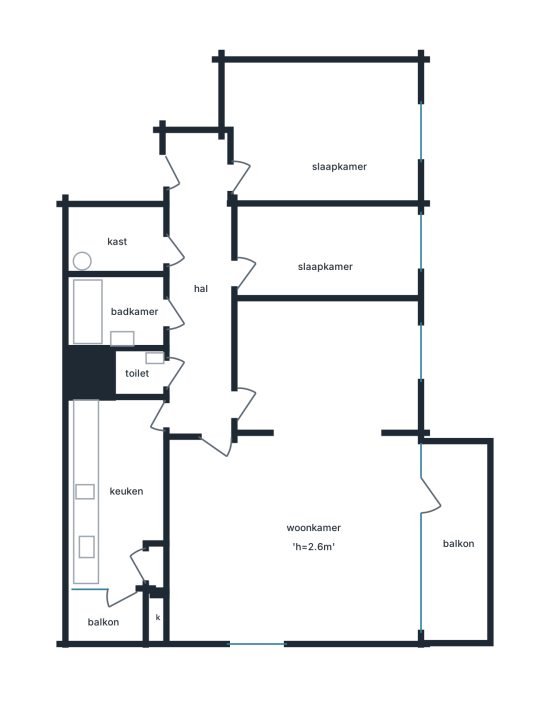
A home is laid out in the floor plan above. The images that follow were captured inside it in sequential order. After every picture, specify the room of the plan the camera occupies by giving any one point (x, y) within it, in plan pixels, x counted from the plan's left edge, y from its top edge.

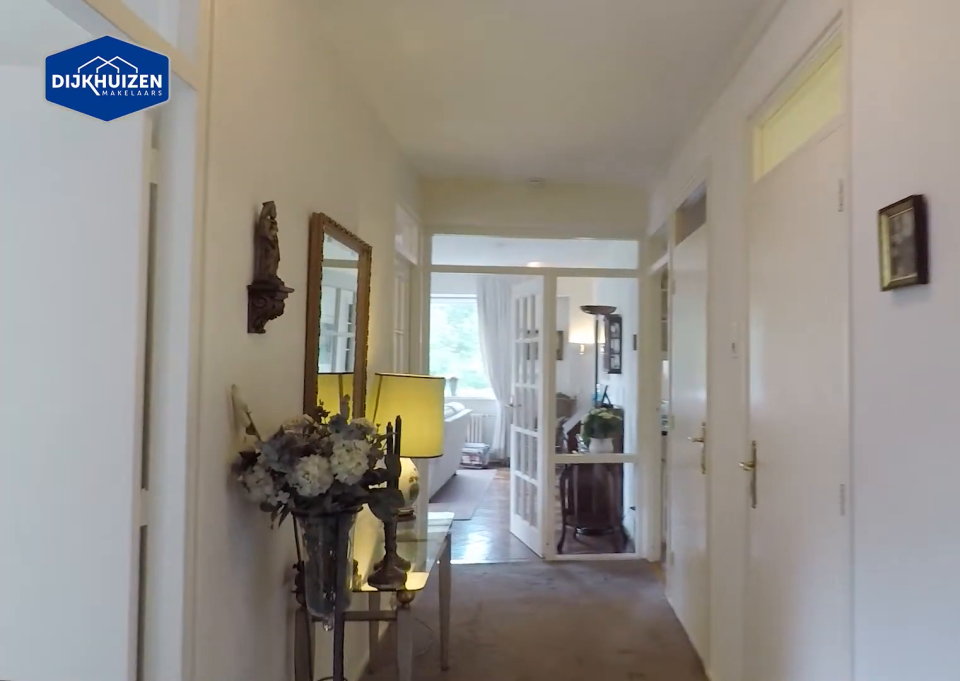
(200, 289)
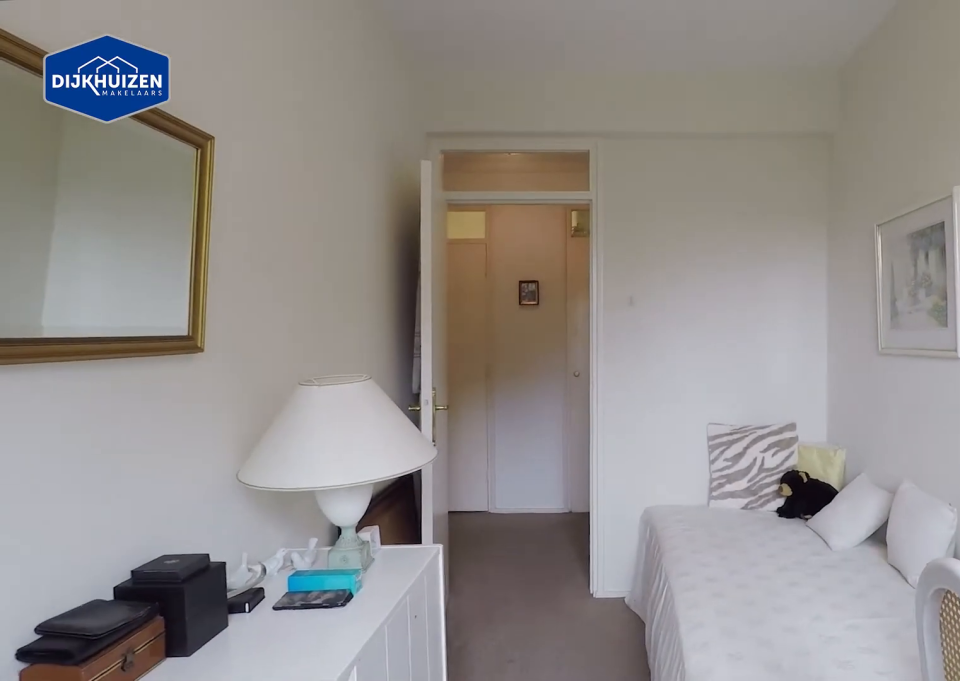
(326, 254)
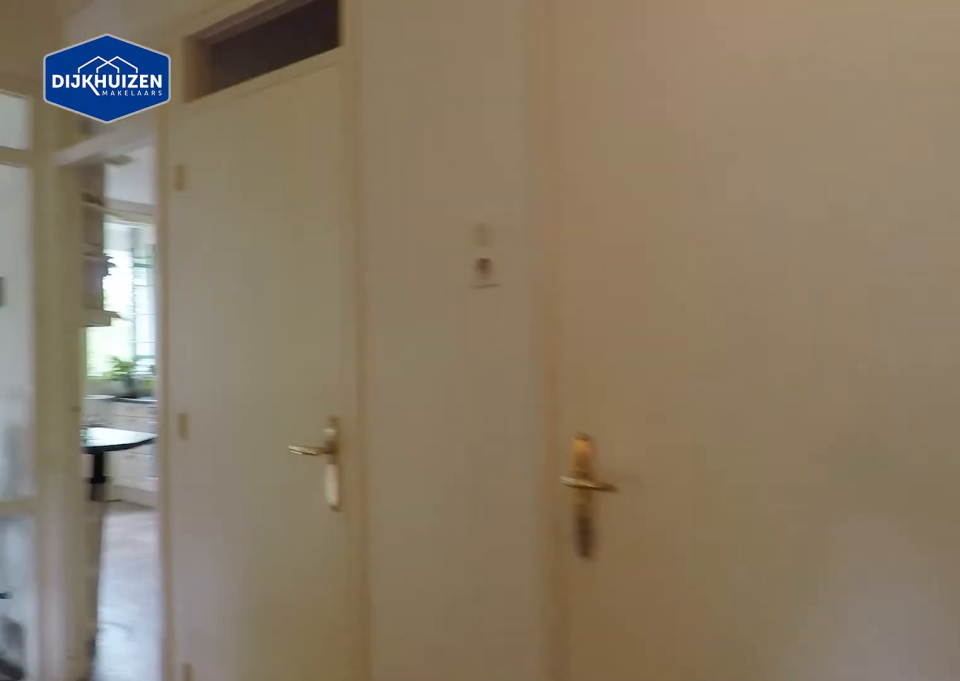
(200, 289)
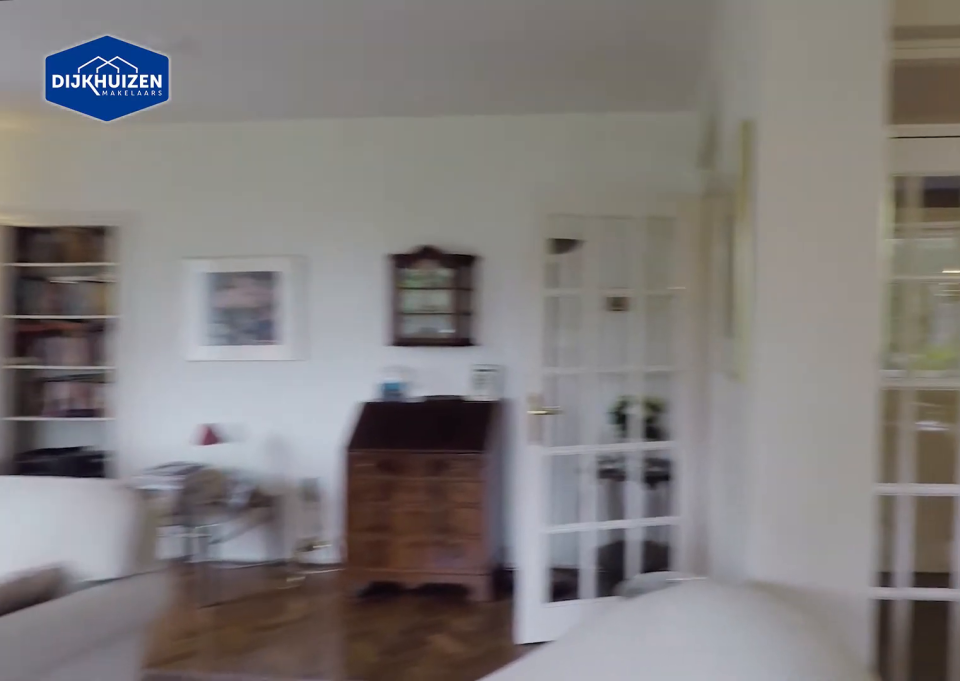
(302, 482)
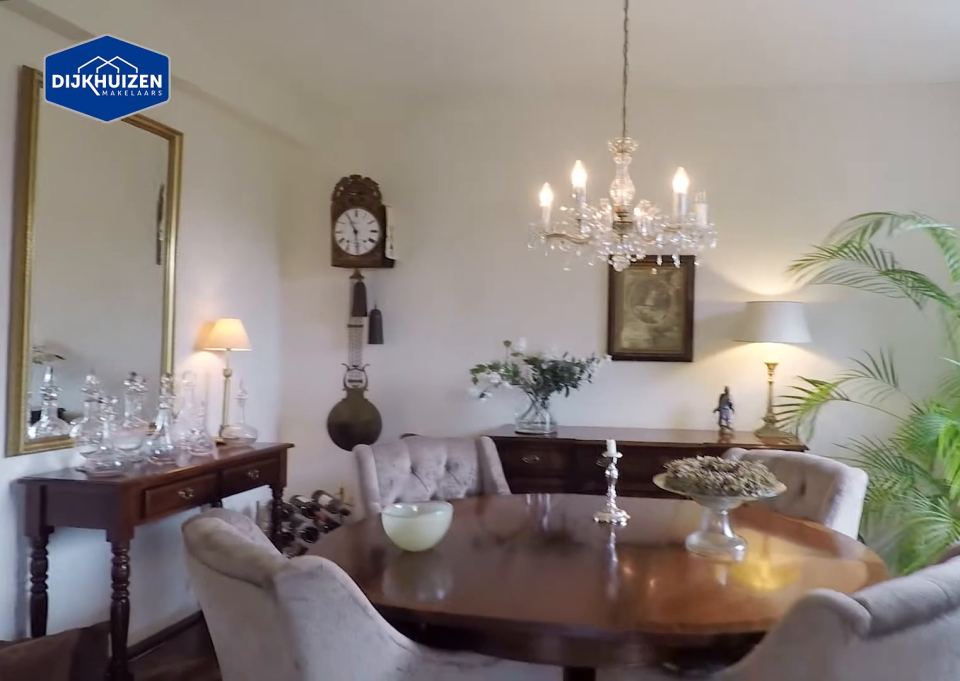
(302, 482)
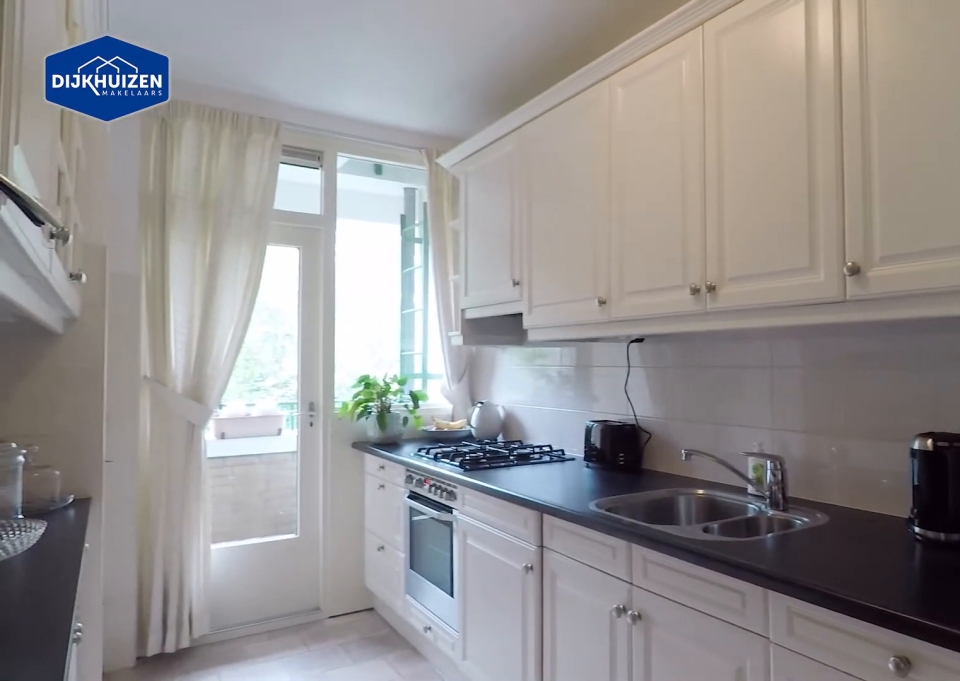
(111, 489)
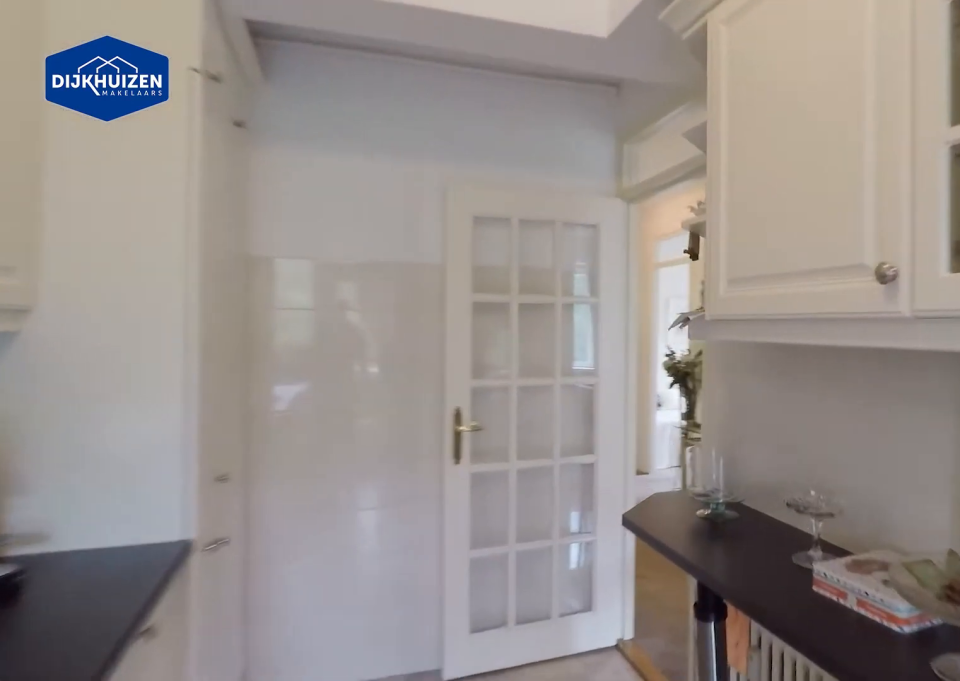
(111, 489)
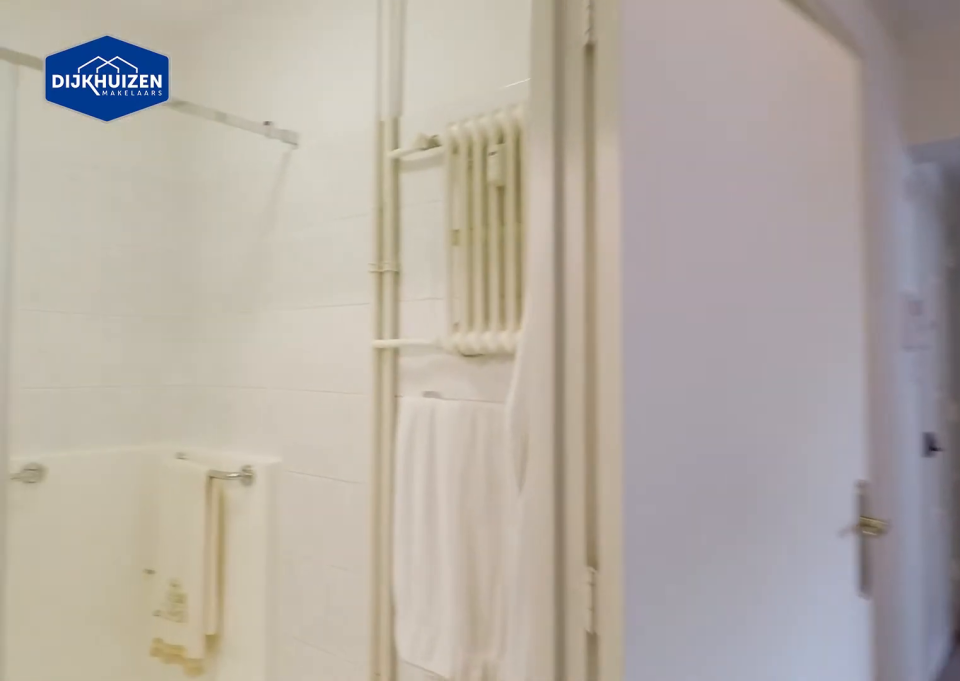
(201, 289)
